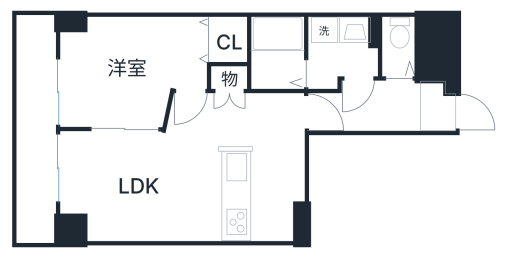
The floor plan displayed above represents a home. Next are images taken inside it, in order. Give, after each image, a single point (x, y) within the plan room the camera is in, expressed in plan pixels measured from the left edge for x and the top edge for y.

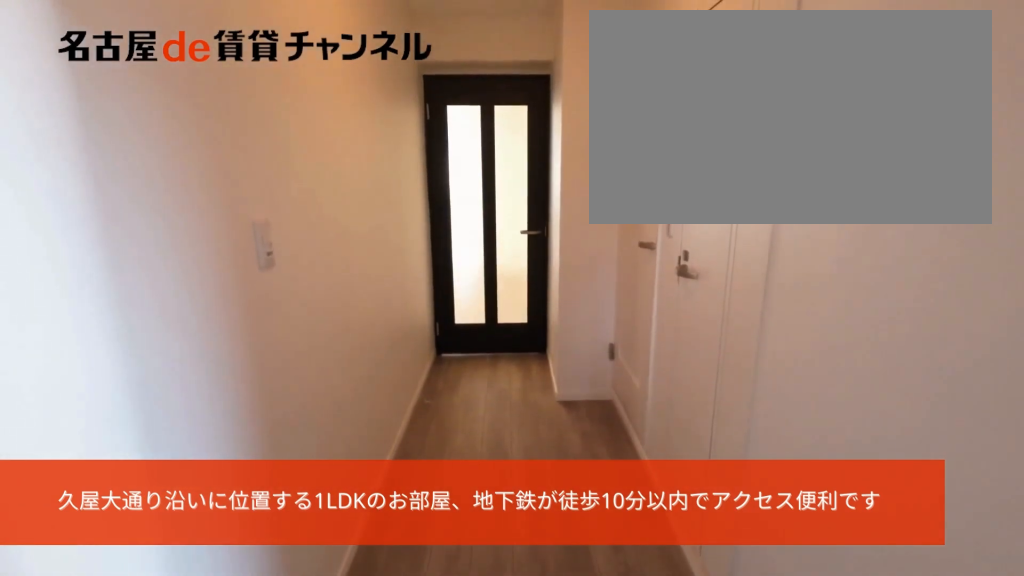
(439, 108)
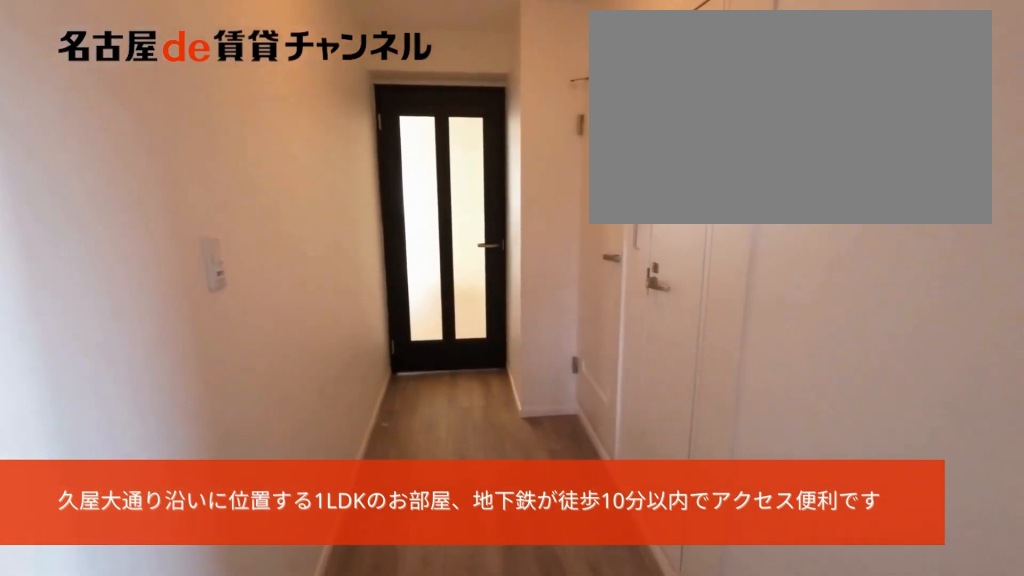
(439, 108)
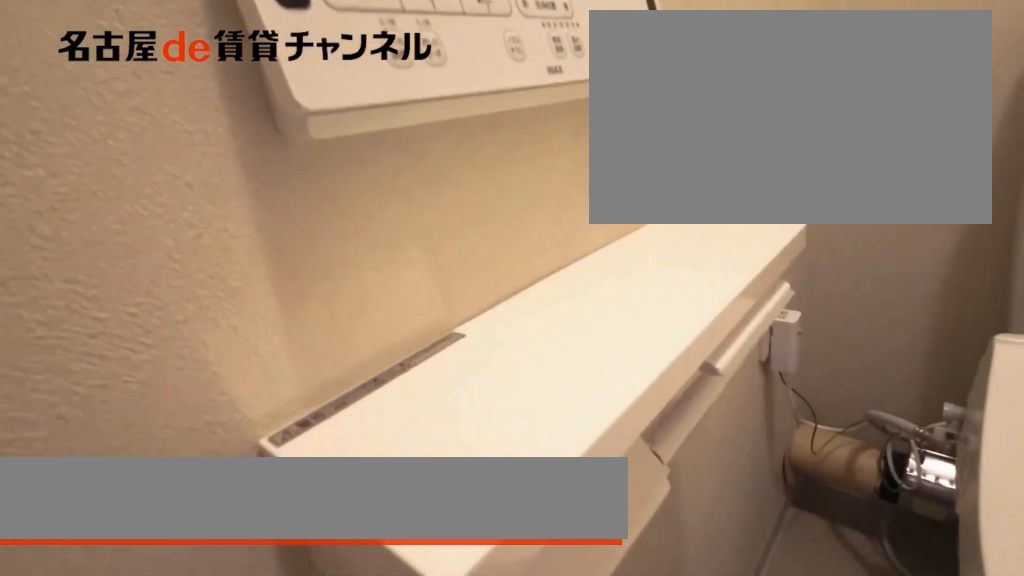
(399, 49)
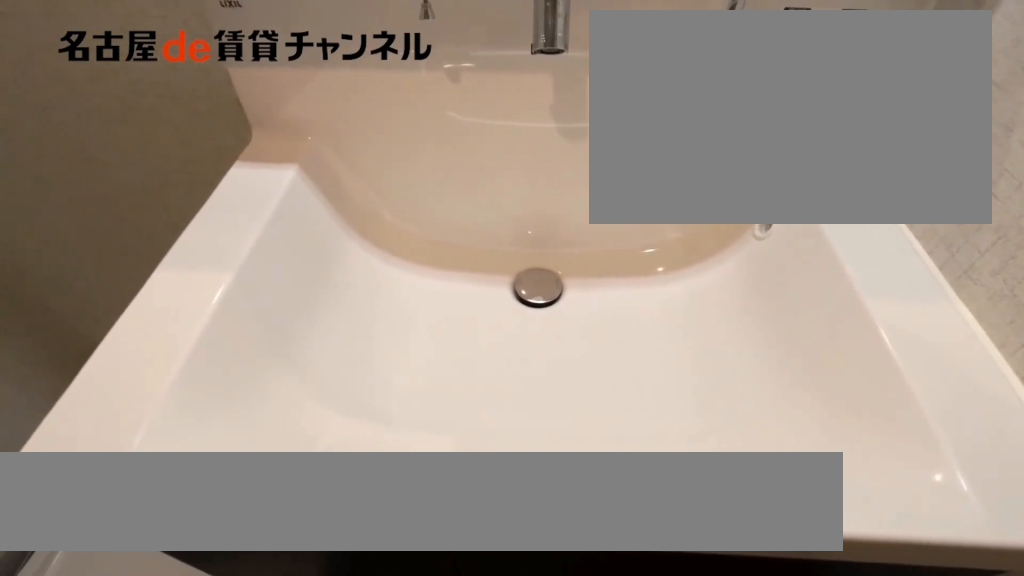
(342, 50)
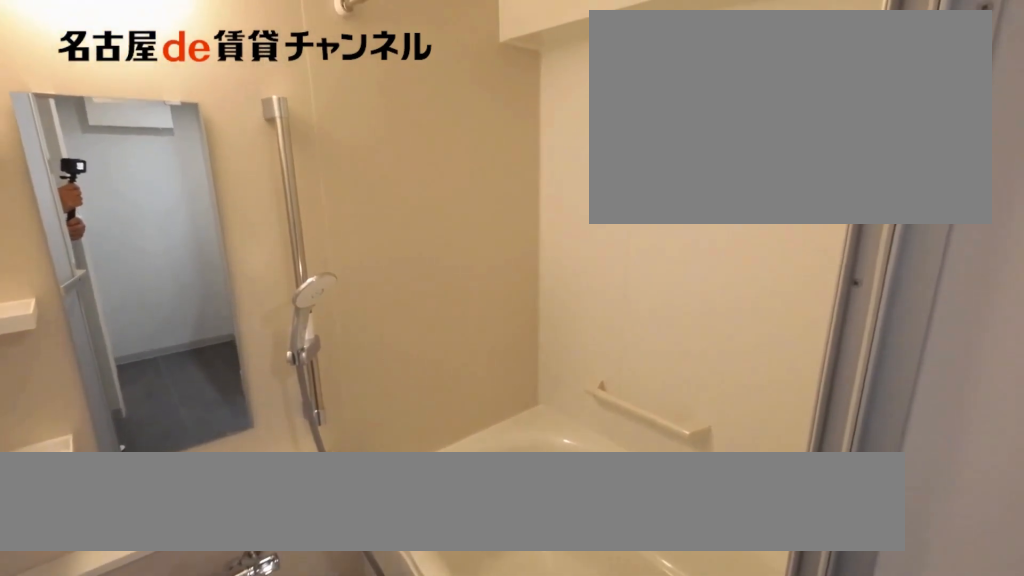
(275, 55)
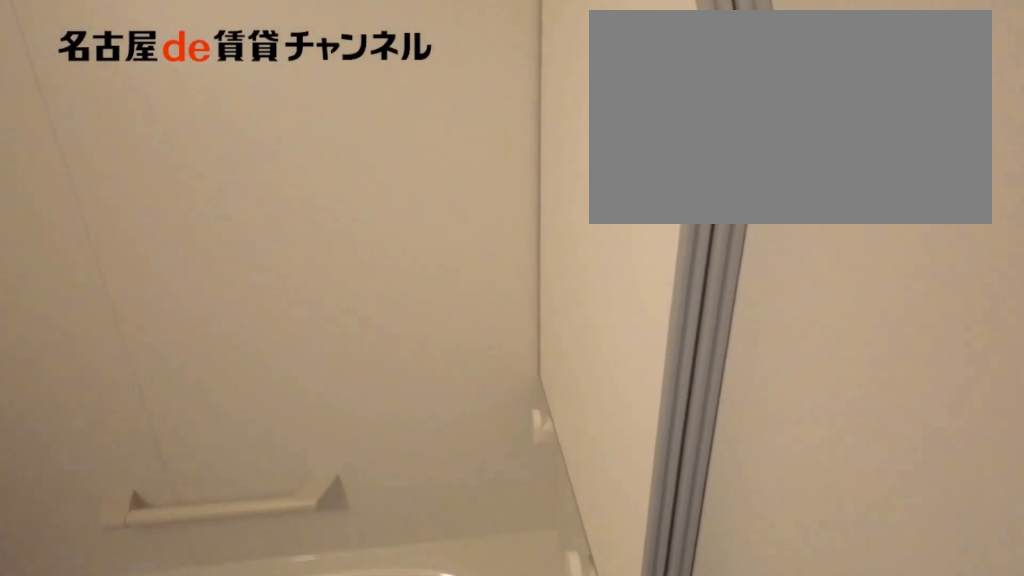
(275, 55)
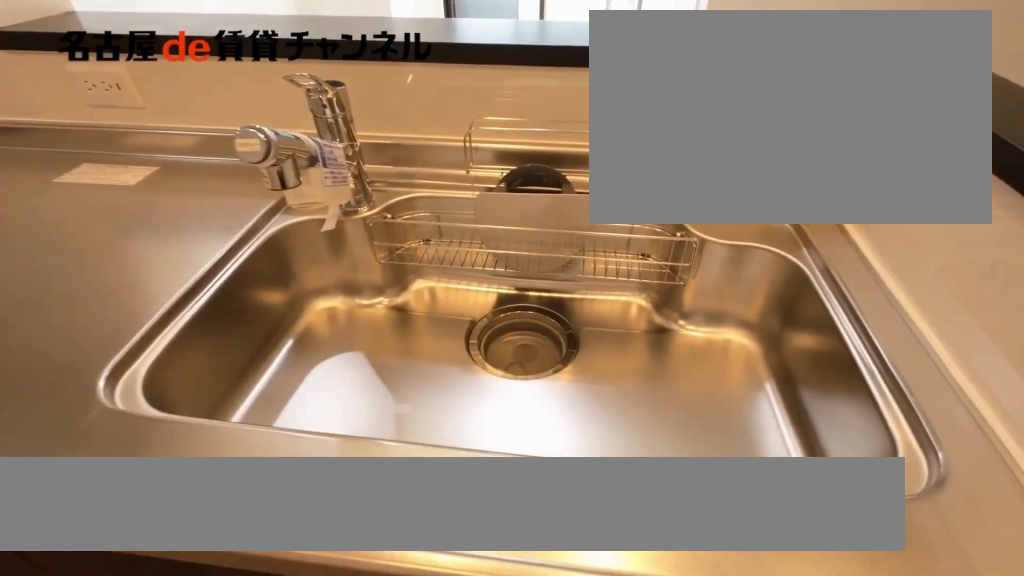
(262, 197)
